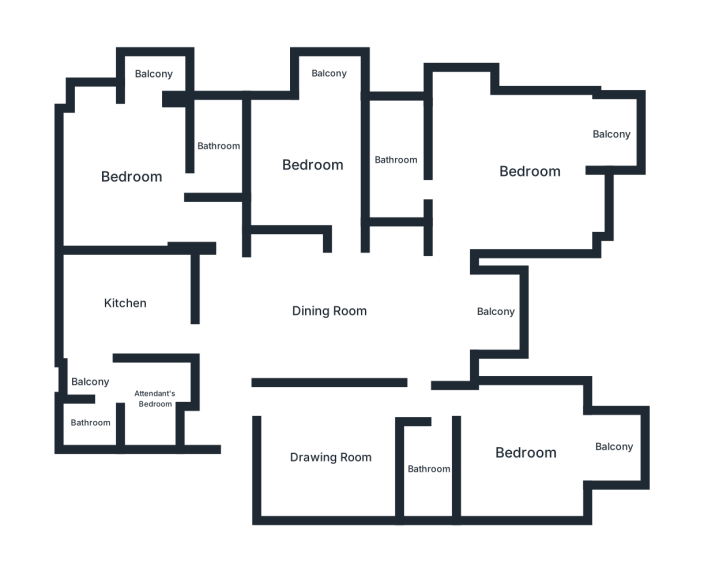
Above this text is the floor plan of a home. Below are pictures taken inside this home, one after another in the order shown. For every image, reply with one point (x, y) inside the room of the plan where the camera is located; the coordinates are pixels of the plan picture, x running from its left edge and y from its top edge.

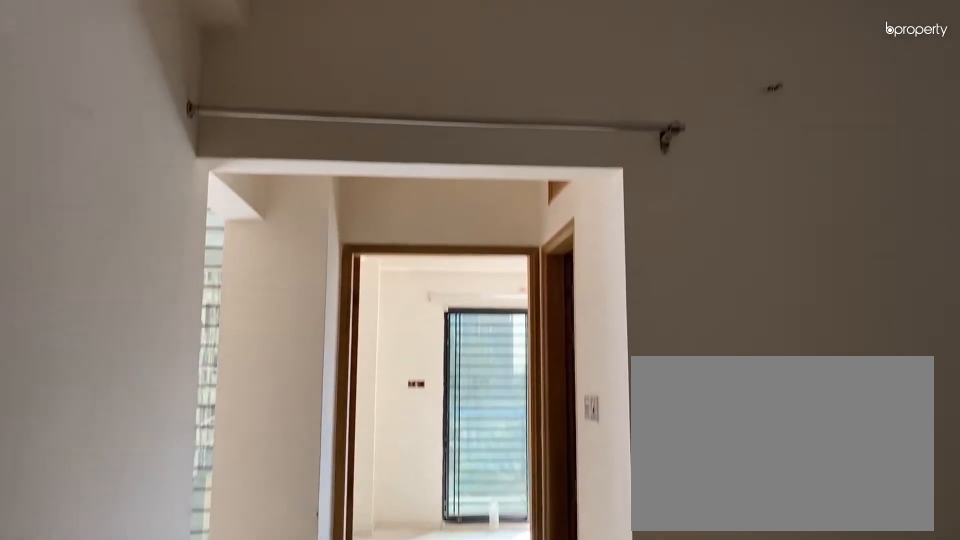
(332, 459)
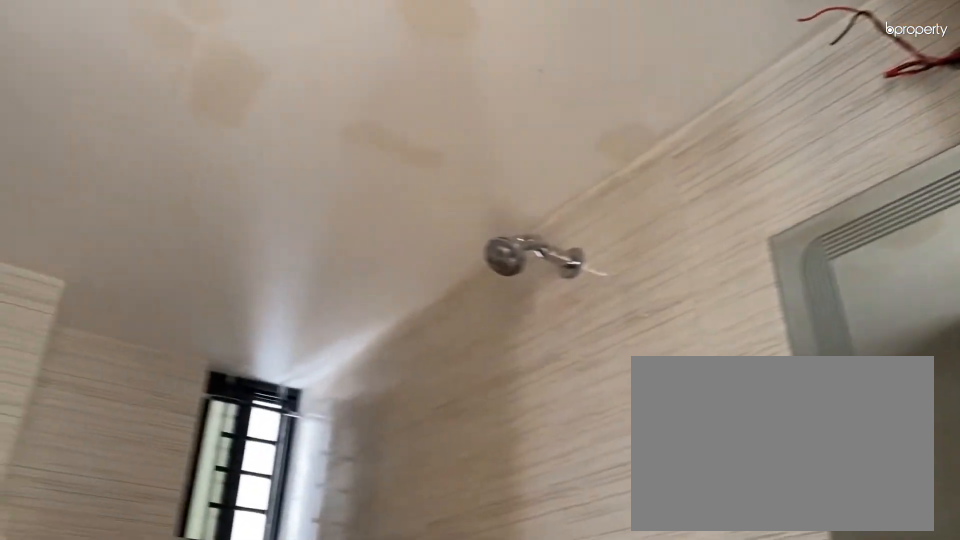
(428, 468)
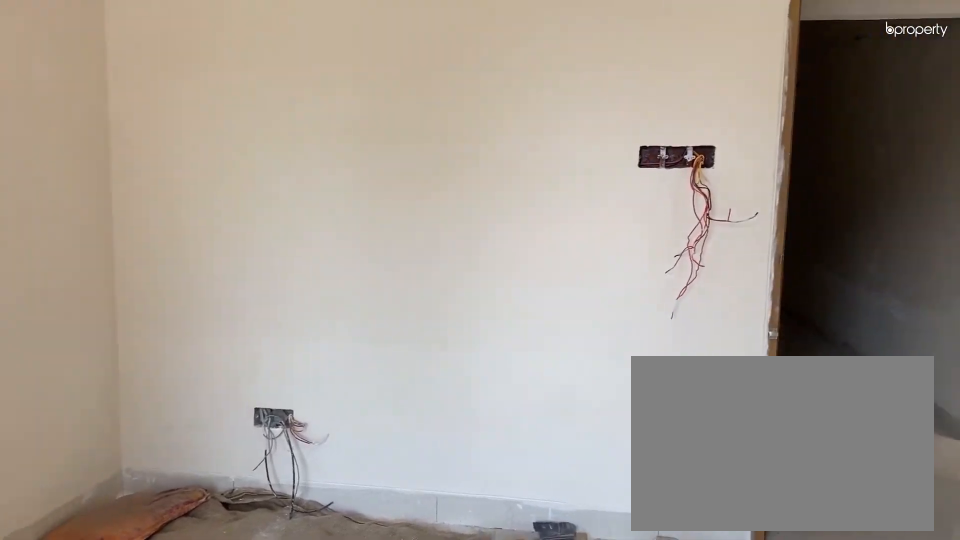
(521, 451)
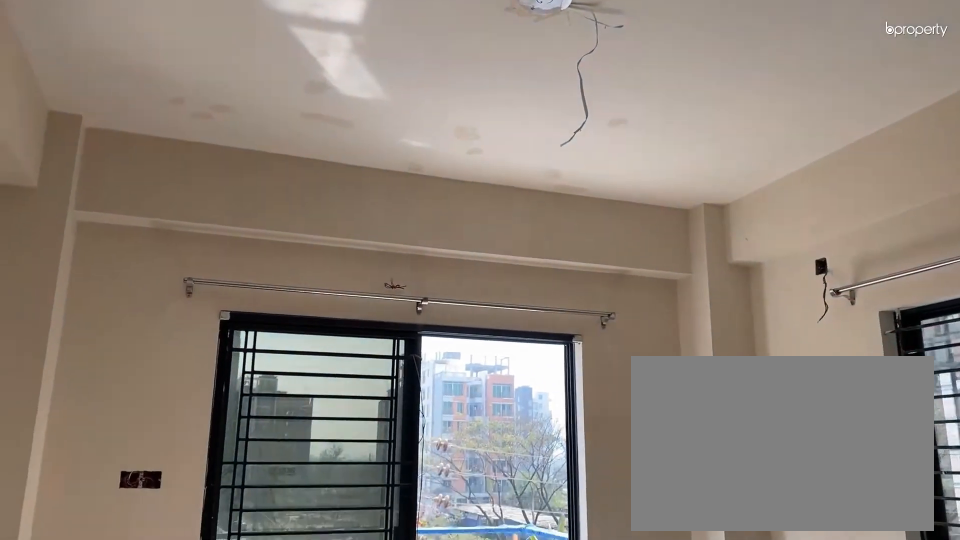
(521, 451)
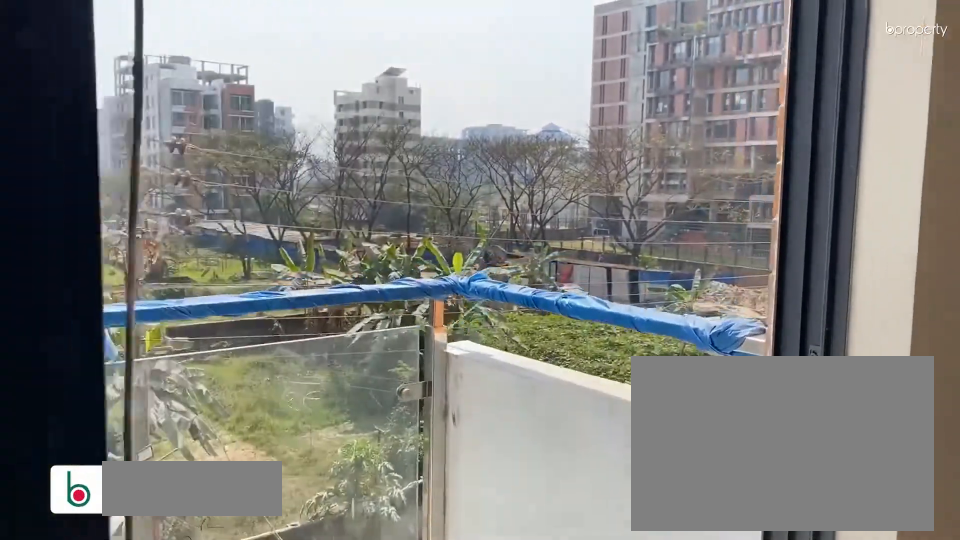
(616, 446)
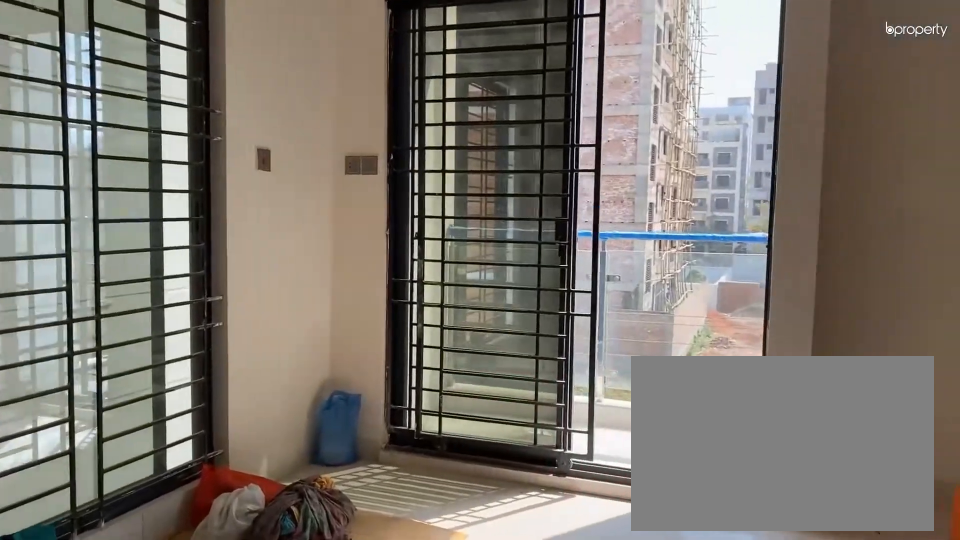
(528, 170)
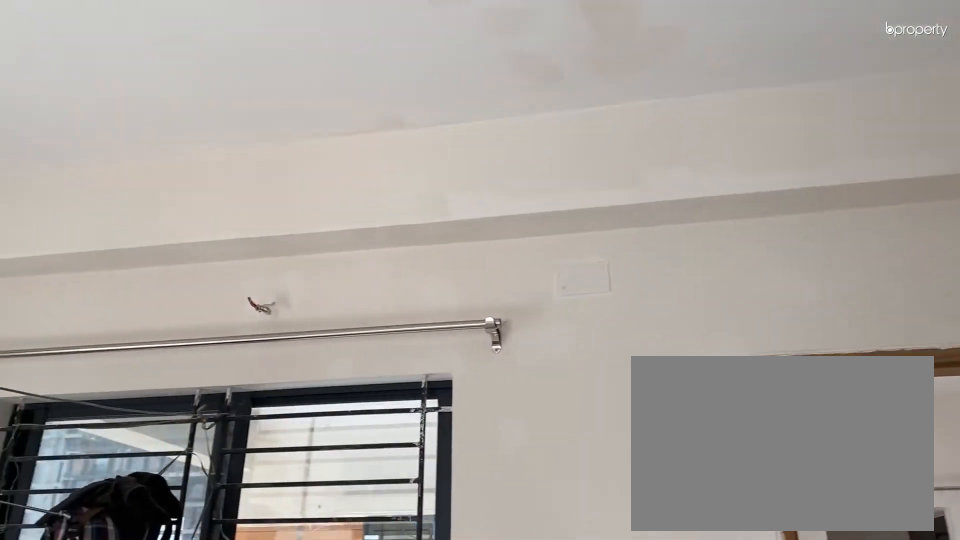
(528, 169)
